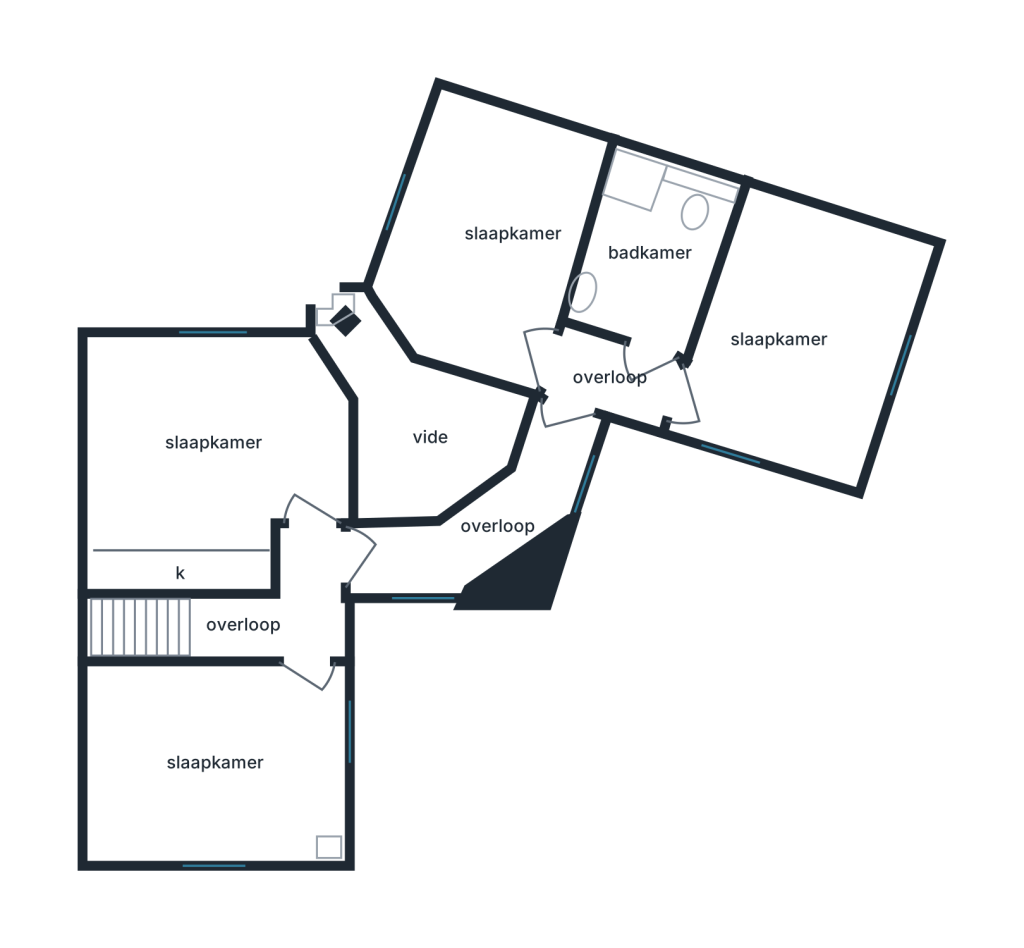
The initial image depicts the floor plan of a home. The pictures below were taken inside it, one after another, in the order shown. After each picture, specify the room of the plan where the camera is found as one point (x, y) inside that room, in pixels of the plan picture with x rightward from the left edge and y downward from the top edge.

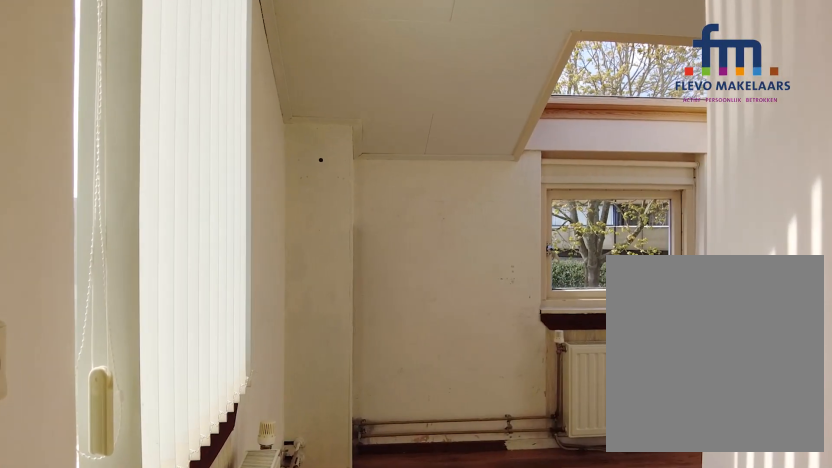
(221, 764)
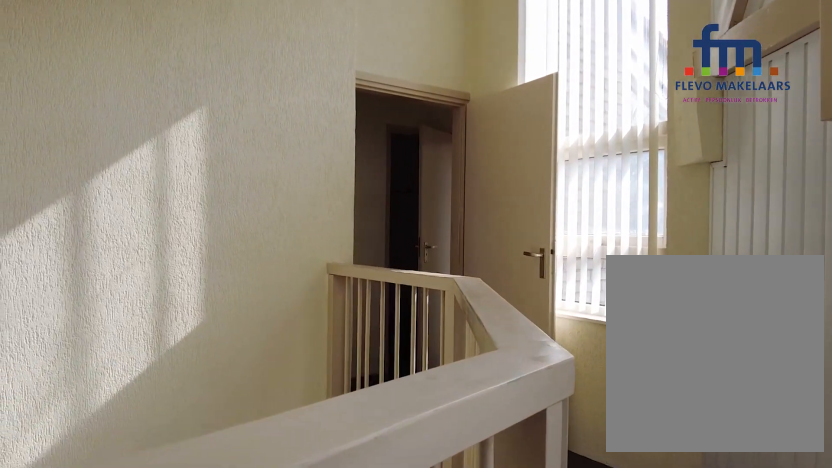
(404, 545)
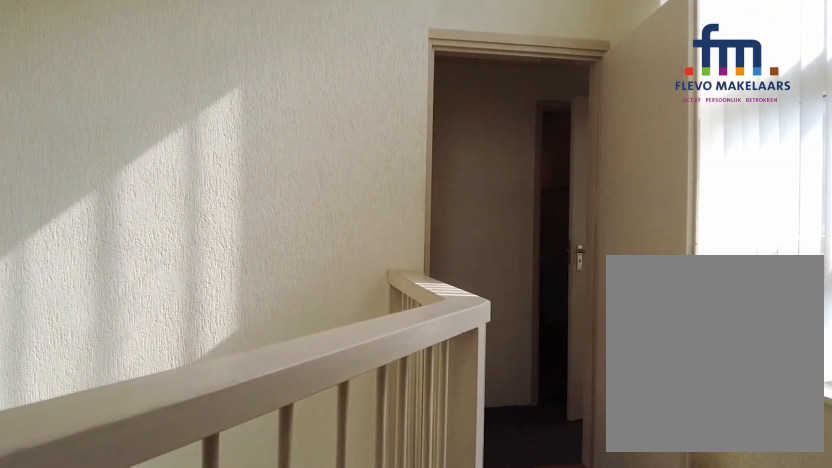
(404, 545)
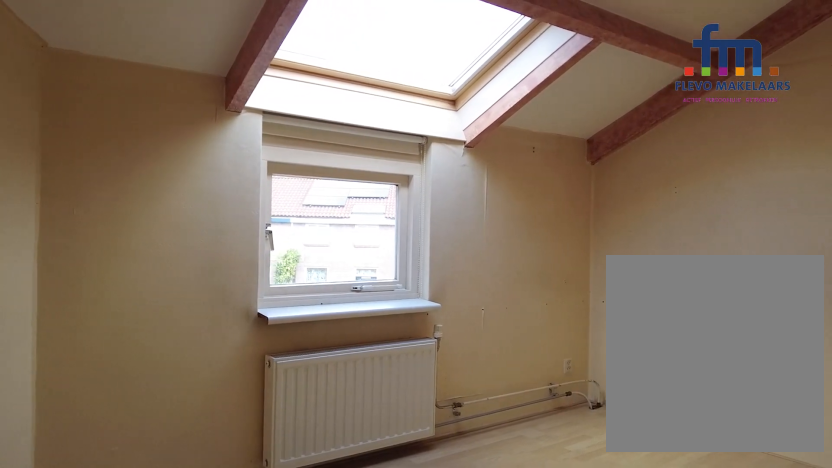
(499, 238)
